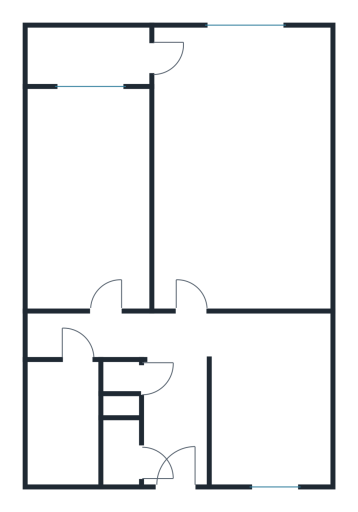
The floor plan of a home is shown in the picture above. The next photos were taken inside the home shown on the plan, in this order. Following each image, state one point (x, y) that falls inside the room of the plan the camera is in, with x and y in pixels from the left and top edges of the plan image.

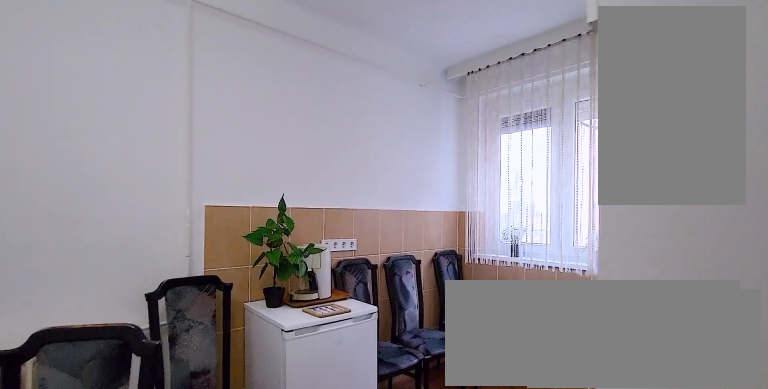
(278, 406)
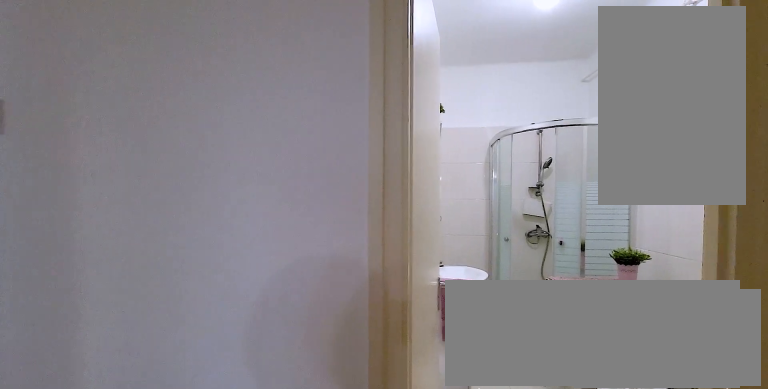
(63, 424)
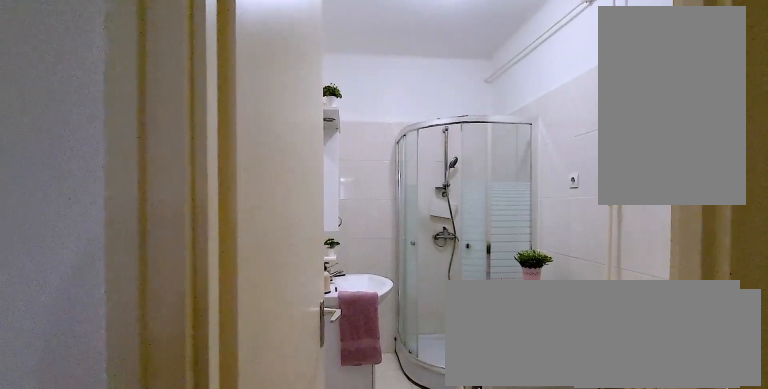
(63, 424)
